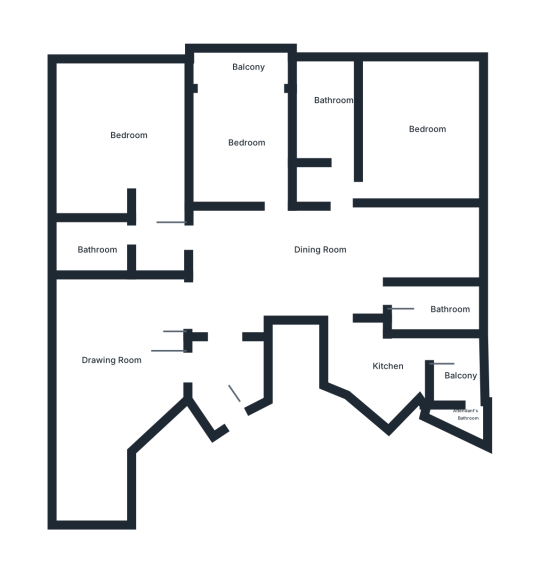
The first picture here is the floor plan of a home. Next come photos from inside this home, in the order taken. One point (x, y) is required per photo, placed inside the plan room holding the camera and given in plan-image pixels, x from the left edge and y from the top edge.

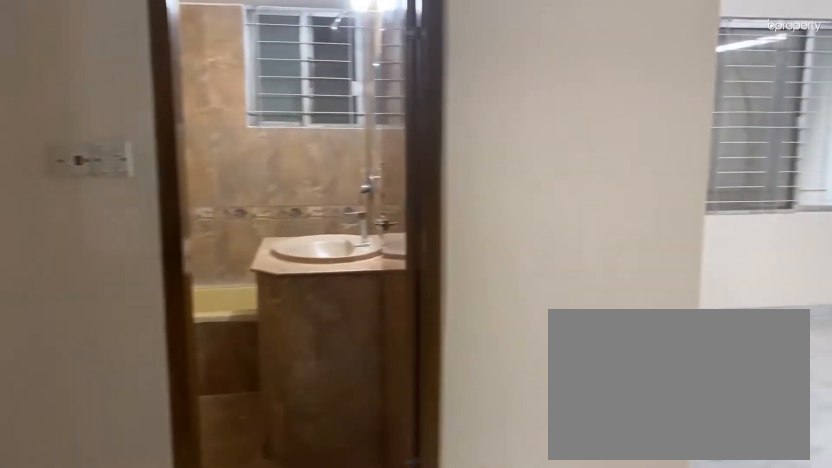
(158, 227)
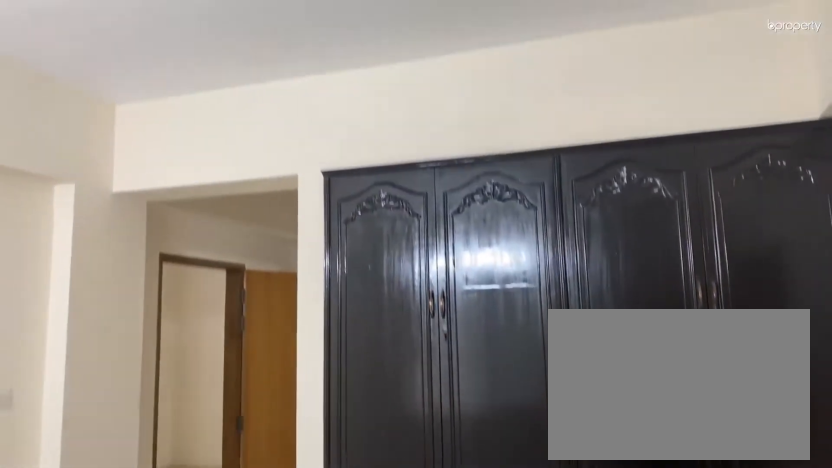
(129, 132)
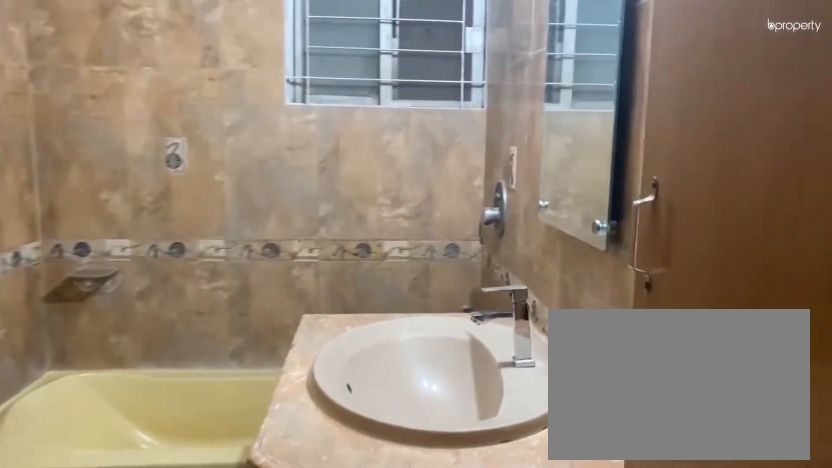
(97, 243)
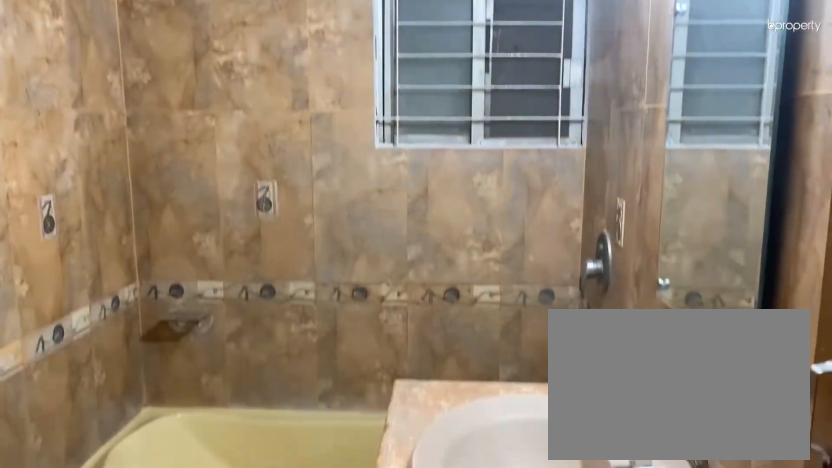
(97, 243)
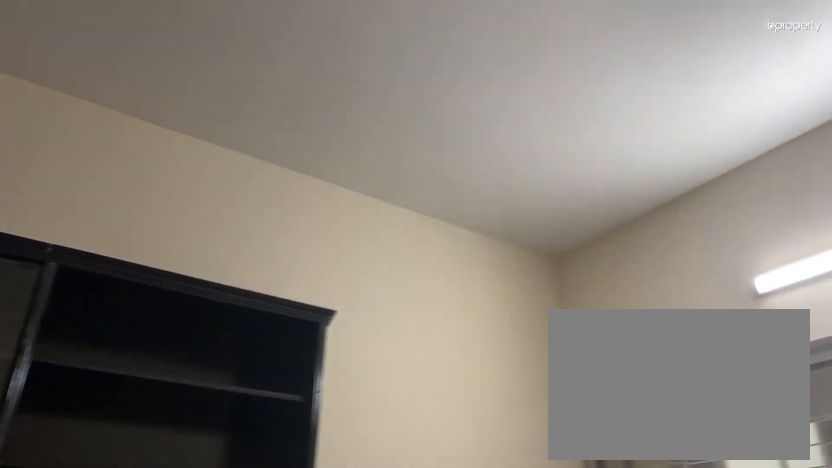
(241, 121)
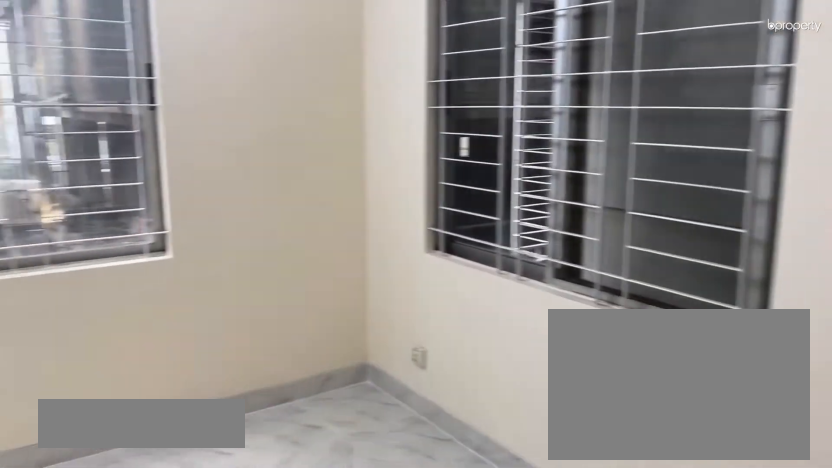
(413, 148)
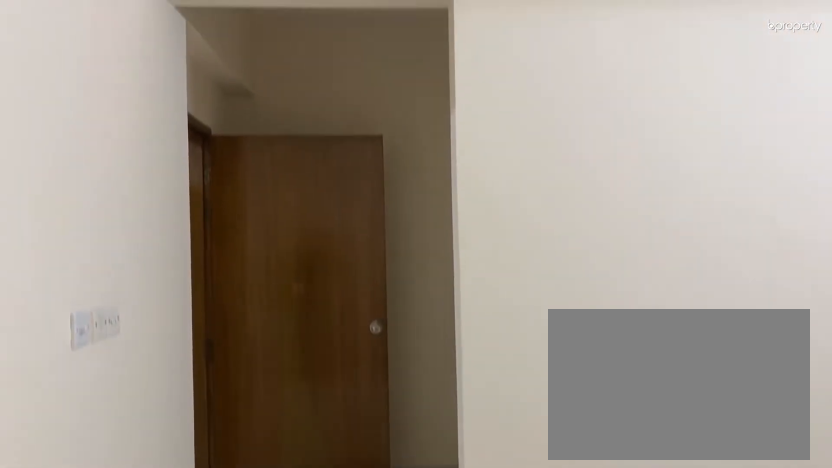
(413, 148)
